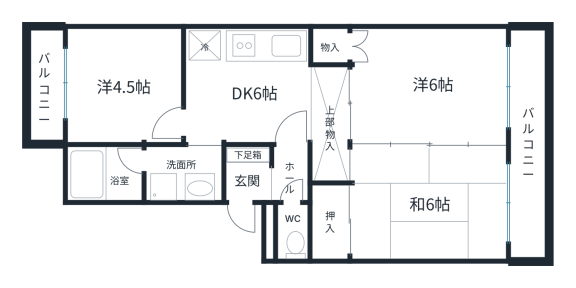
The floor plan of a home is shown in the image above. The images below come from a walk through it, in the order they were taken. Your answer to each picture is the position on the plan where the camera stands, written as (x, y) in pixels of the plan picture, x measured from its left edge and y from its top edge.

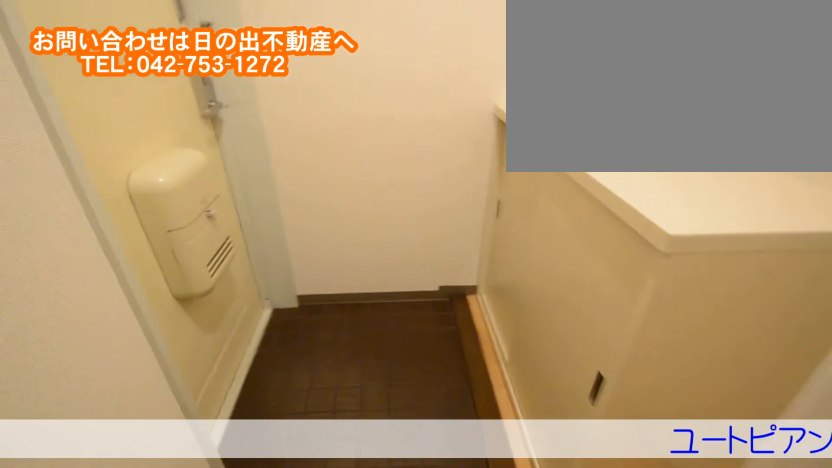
(265, 194)
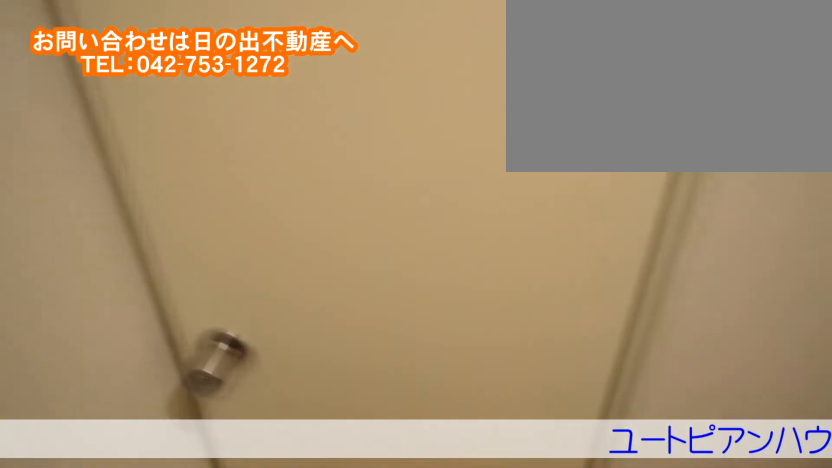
(271, 196)
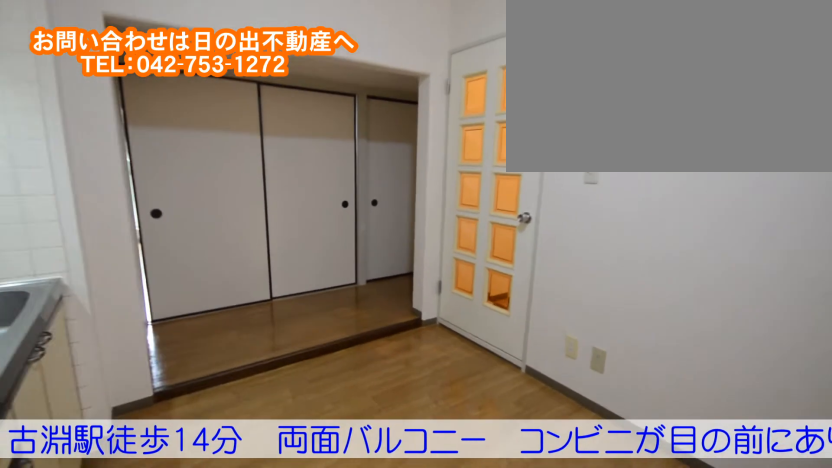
(264, 128)
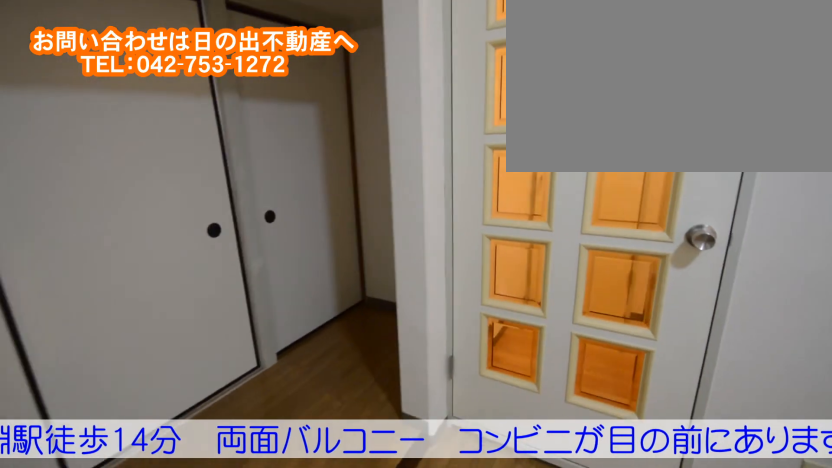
(266, 126)
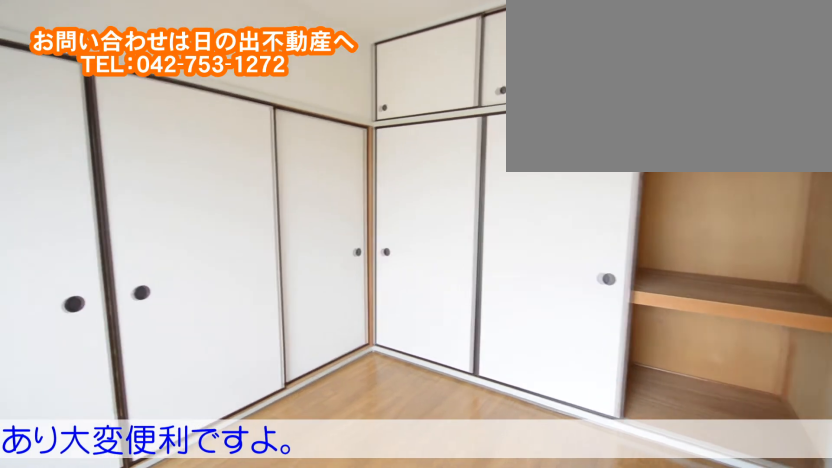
(479, 100)
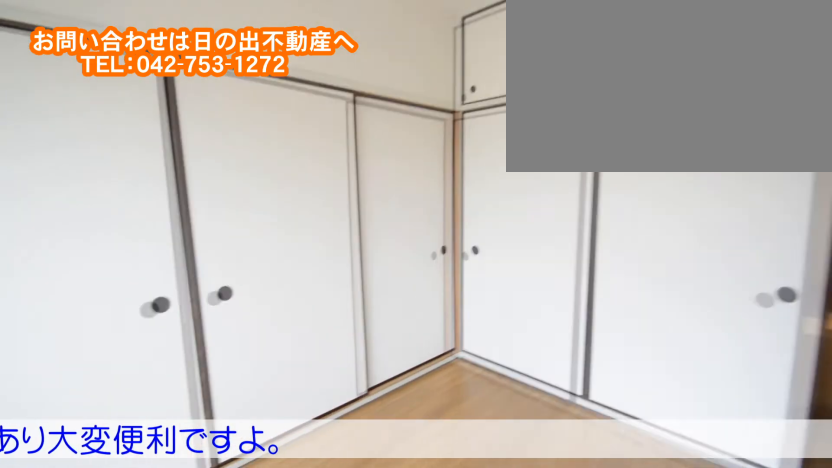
(478, 108)
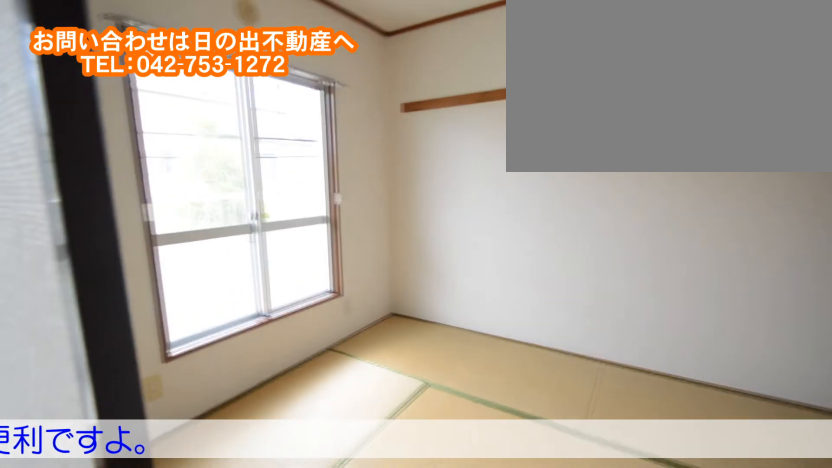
(477, 110)
